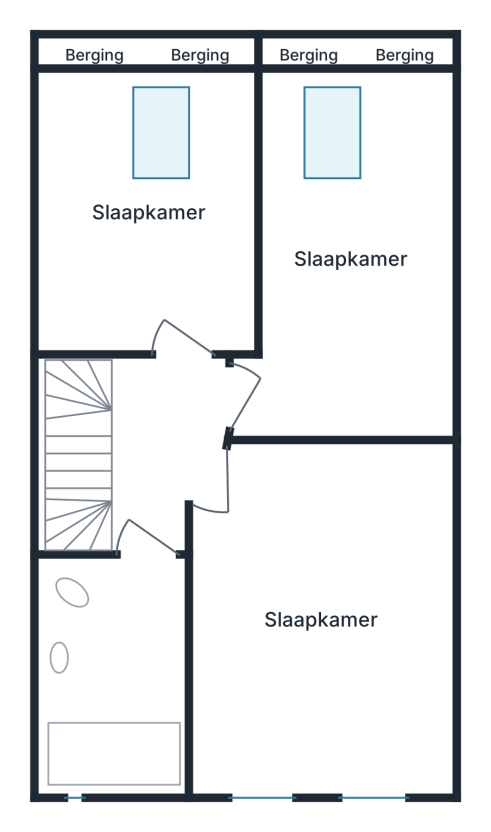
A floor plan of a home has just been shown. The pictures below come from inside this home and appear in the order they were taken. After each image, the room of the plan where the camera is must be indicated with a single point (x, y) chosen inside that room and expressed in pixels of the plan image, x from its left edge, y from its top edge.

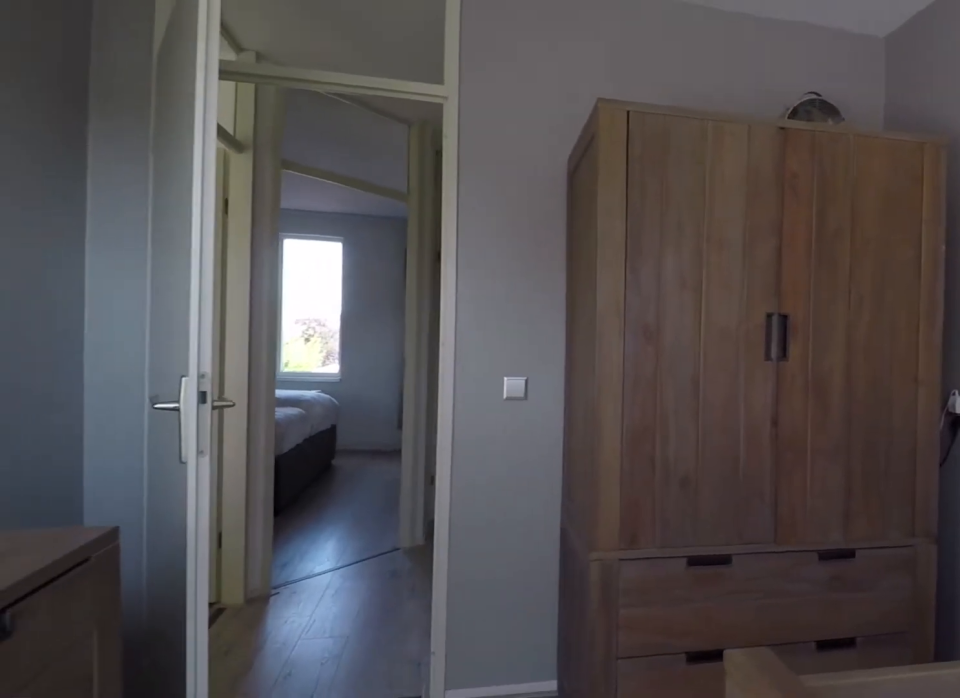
(150, 122)
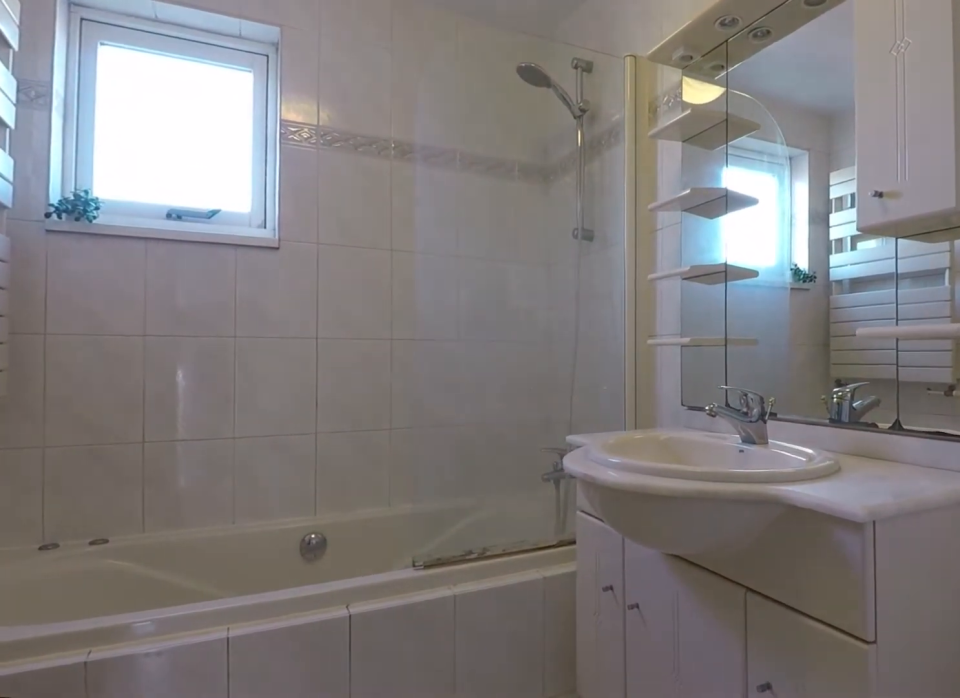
(113, 674)
